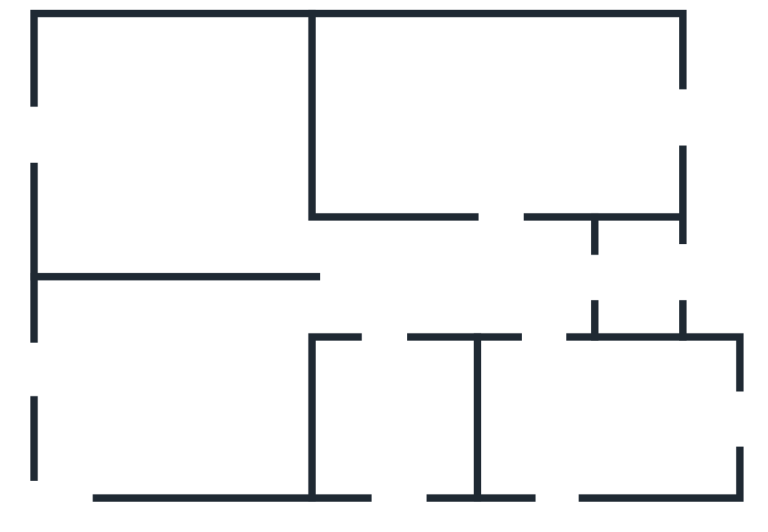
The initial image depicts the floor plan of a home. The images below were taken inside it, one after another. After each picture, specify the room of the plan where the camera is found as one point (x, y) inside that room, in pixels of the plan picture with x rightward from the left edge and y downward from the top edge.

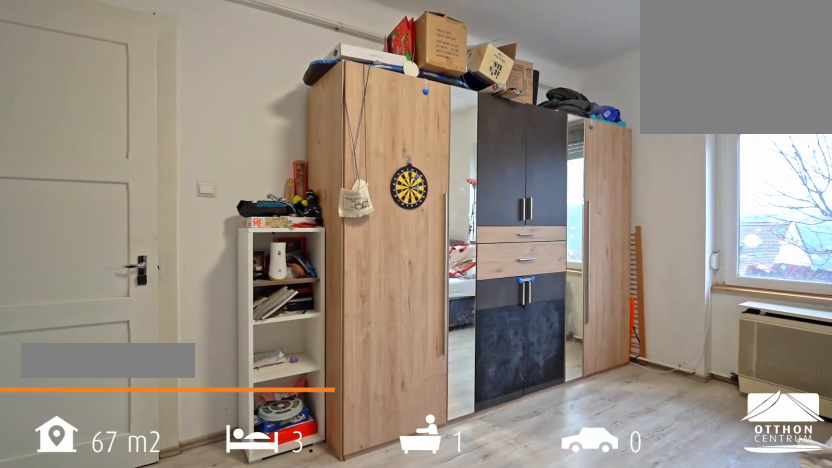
(164, 142)
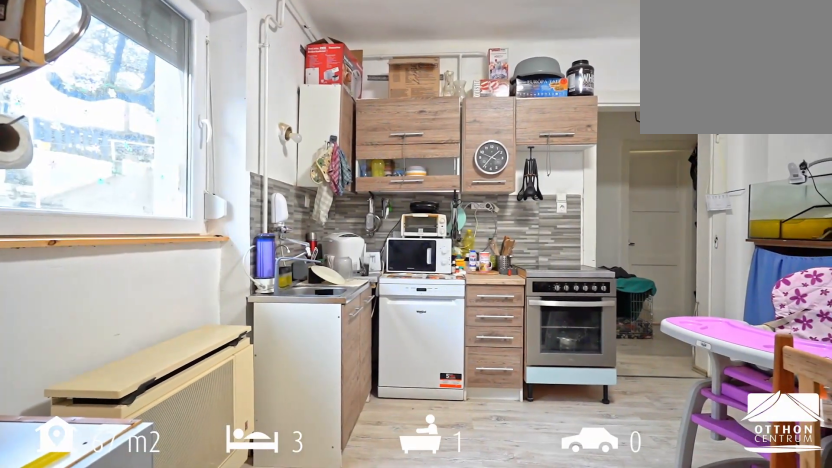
(497, 118)
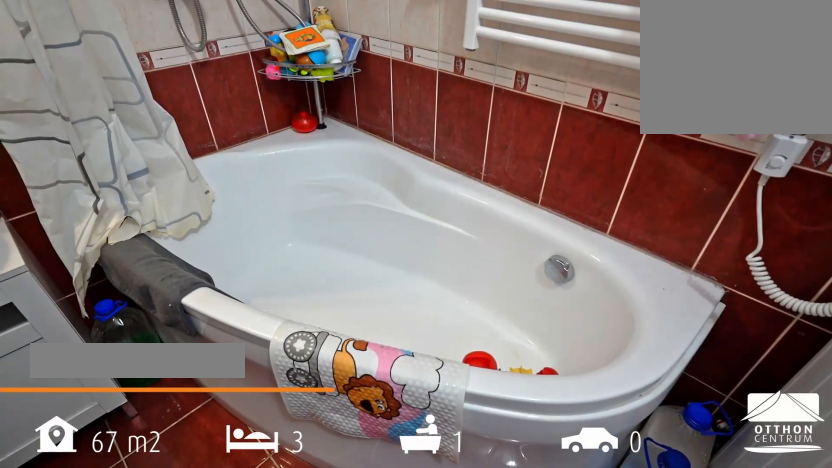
(402, 422)
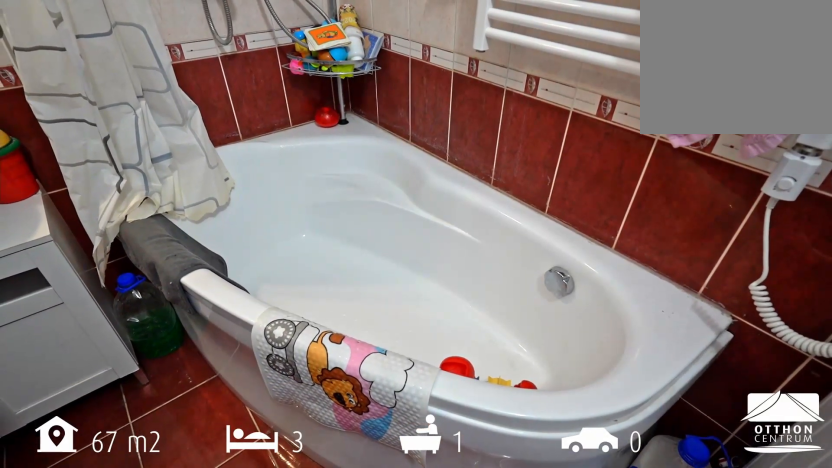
(402, 422)
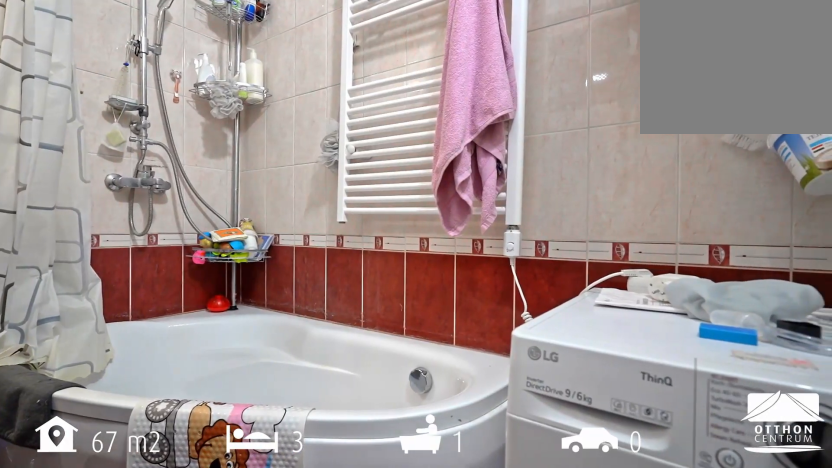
(402, 422)
